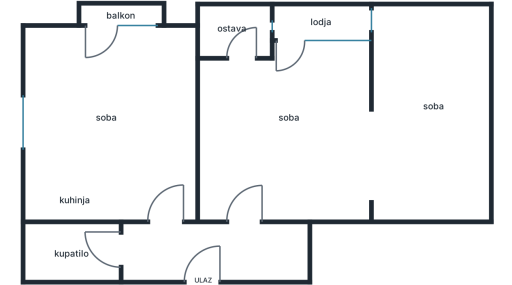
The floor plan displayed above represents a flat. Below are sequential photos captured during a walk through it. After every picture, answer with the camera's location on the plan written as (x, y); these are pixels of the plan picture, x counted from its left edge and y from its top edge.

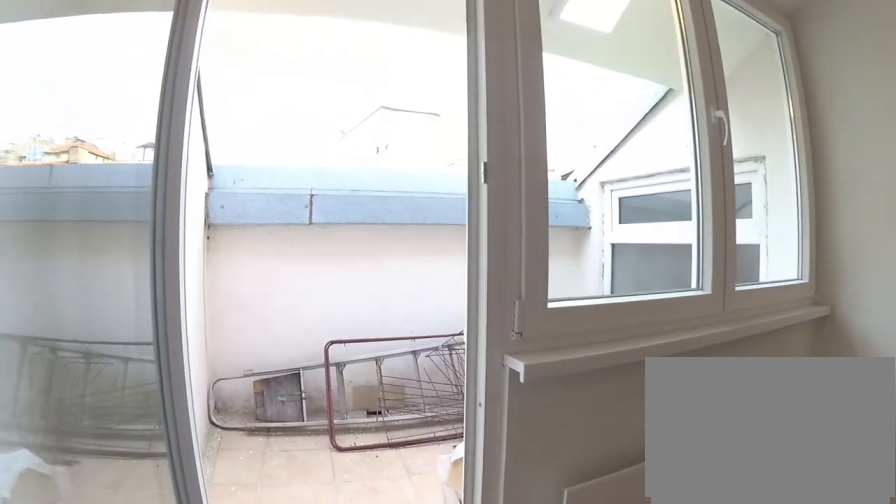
(290, 96)
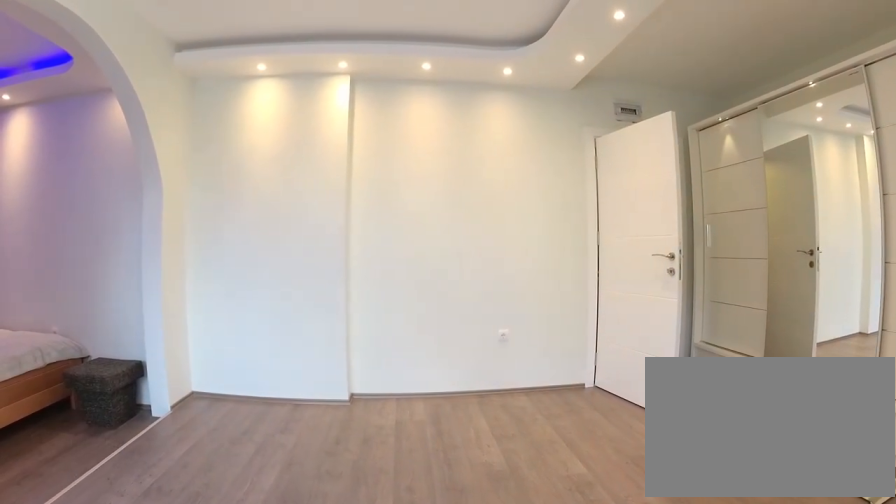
(290, 70)
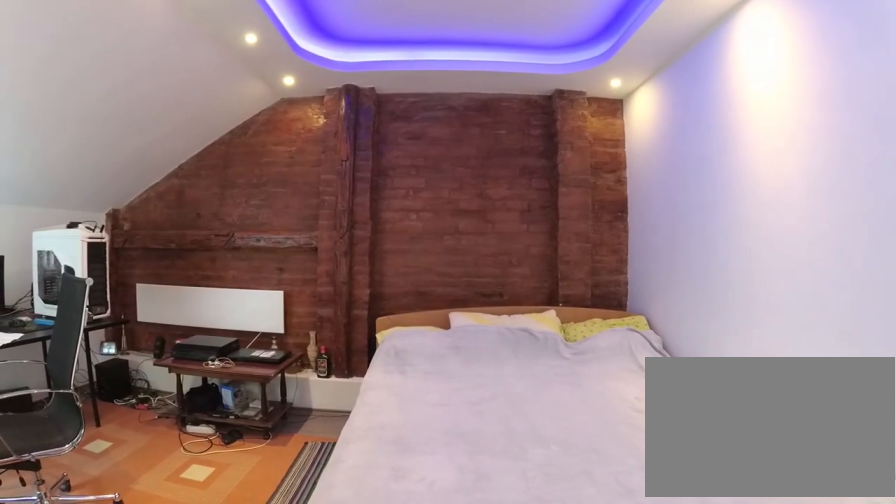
(347, 129)
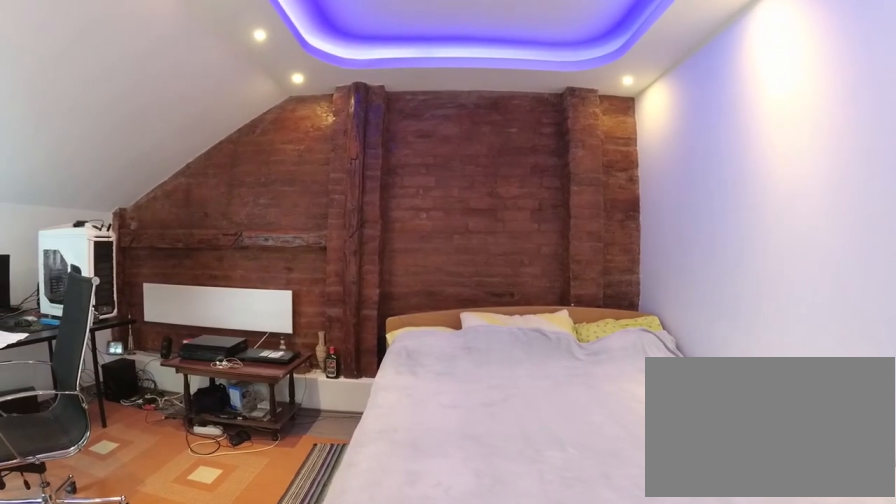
(352, 130)
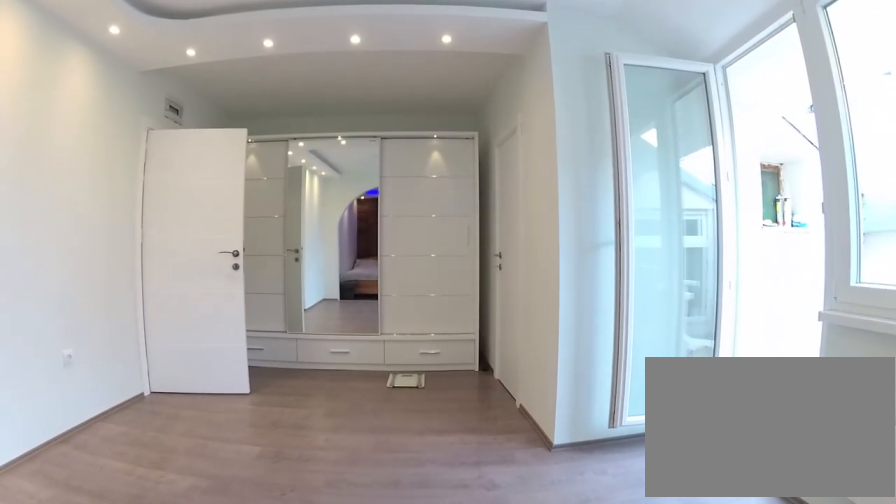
(362, 109)
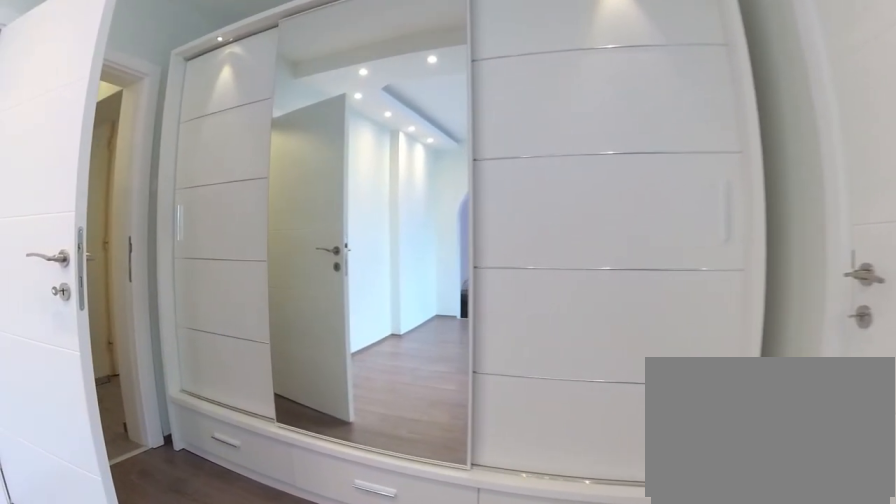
(275, 111)
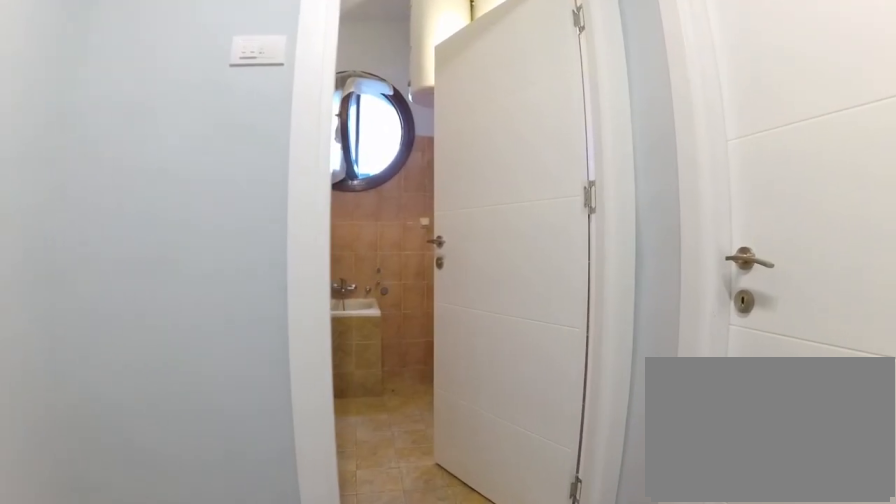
(178, 249)
